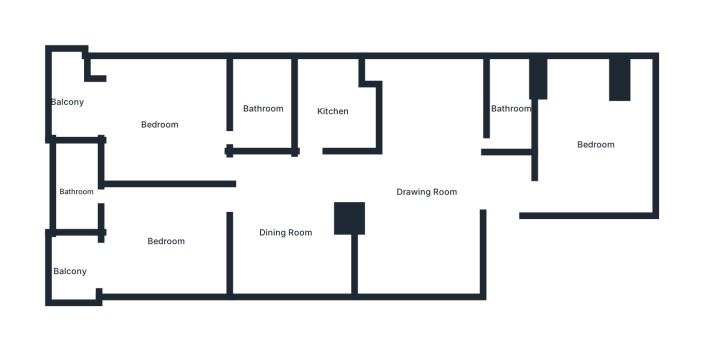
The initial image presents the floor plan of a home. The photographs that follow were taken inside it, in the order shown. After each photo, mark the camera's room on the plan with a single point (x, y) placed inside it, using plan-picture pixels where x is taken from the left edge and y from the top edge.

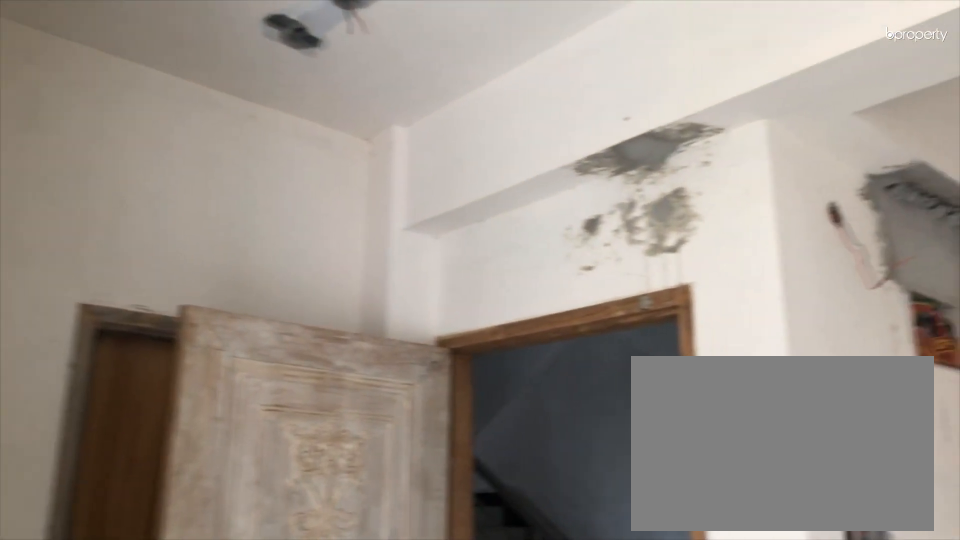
(426, 192)
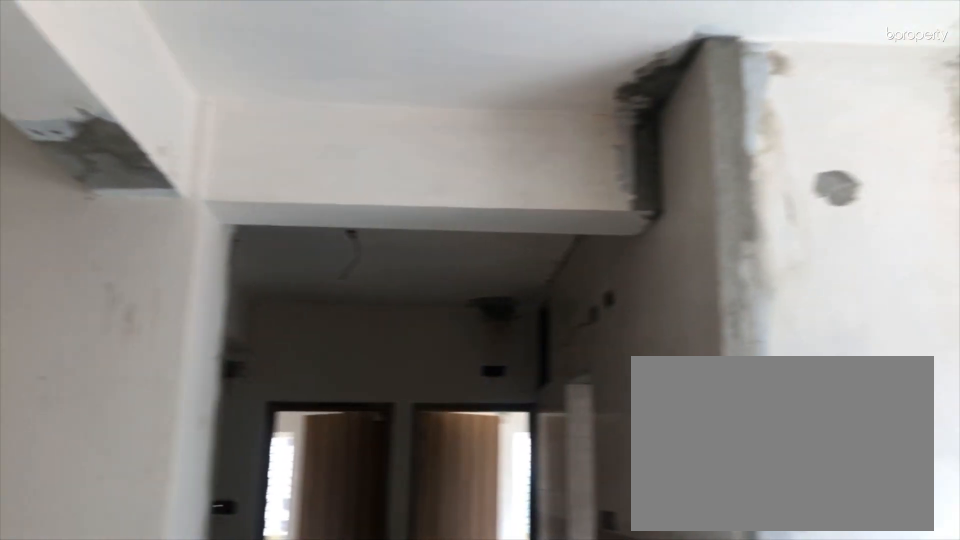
(426, 192)
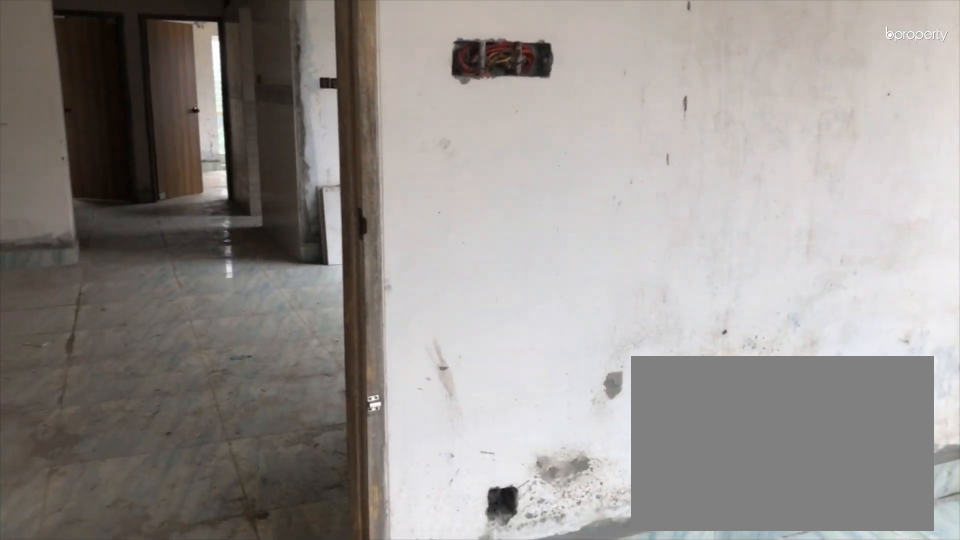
(596, 144)
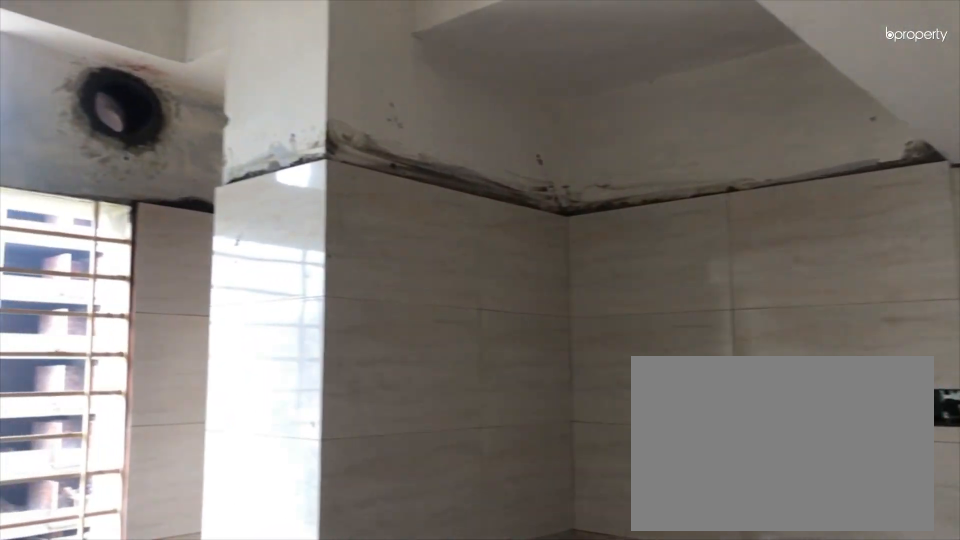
(334, 110)
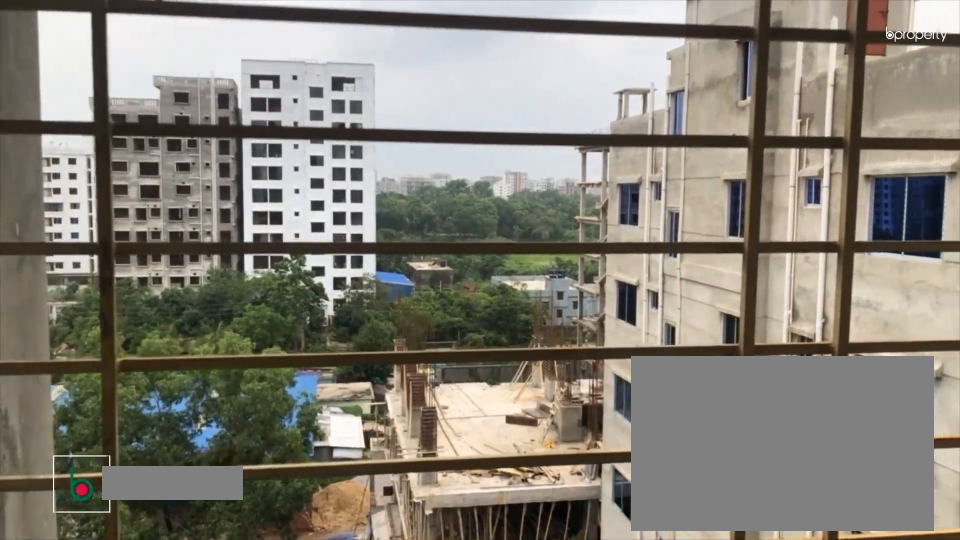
(64, 102)
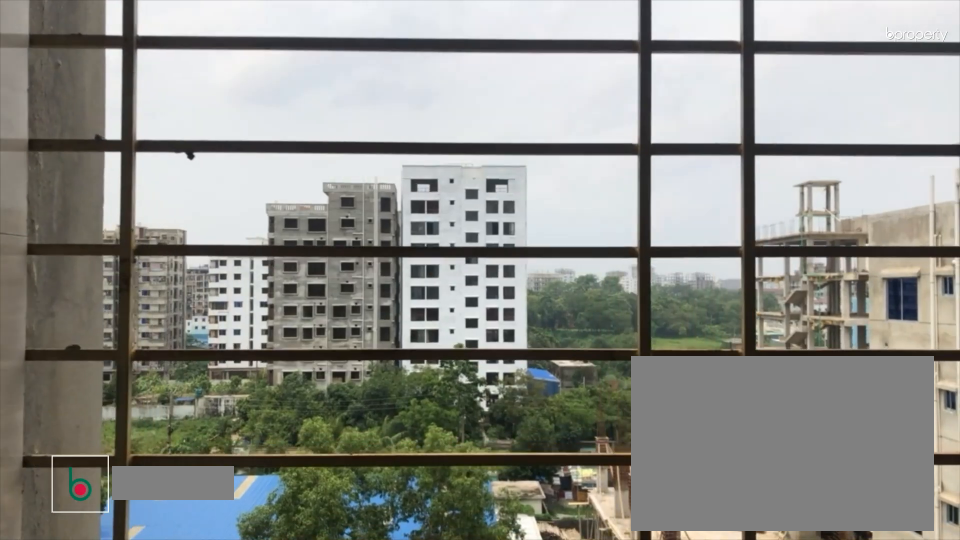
(70, 270)
